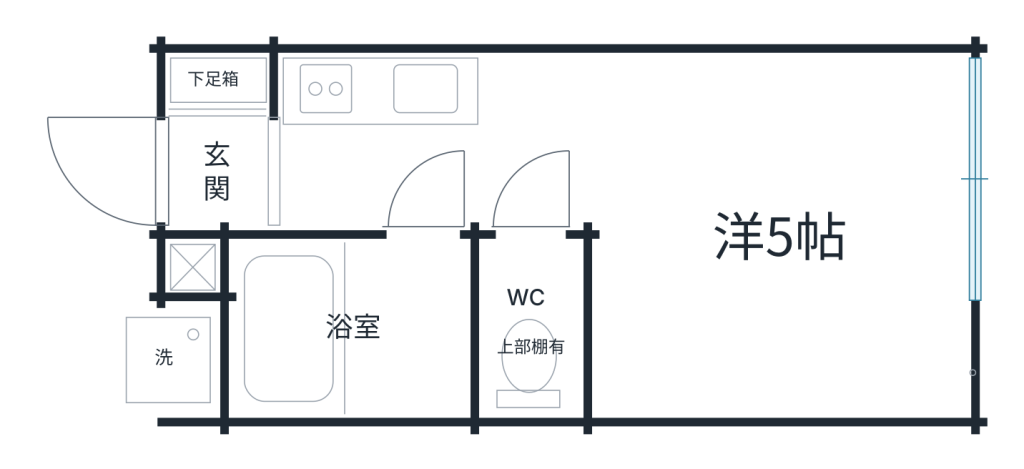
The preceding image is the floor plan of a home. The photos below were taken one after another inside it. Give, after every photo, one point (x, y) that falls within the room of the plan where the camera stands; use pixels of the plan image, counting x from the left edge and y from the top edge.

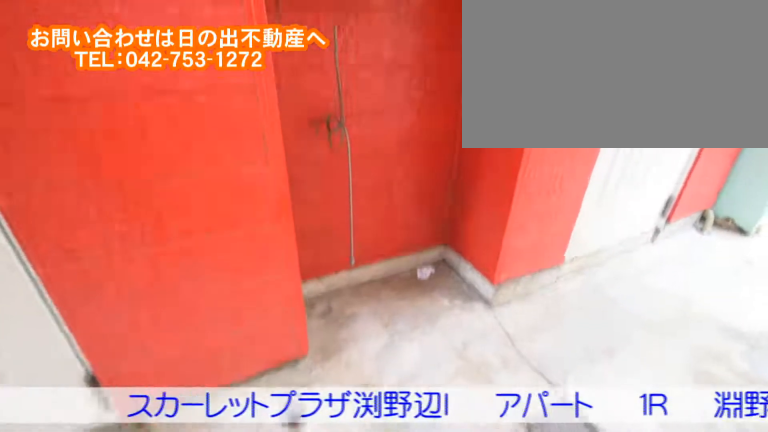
(128, 370)
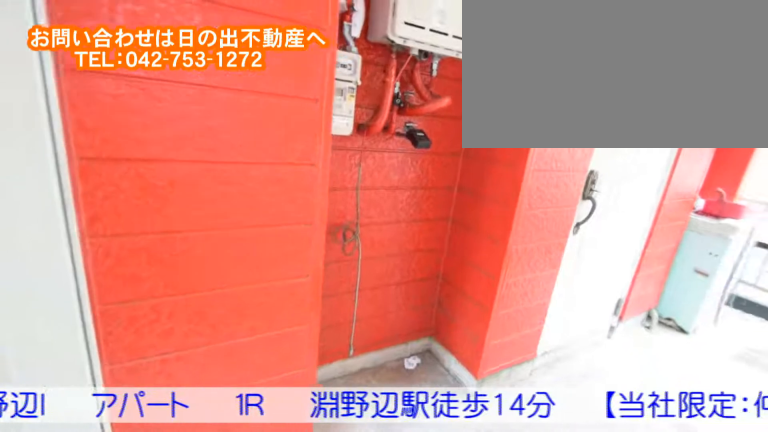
(129, 371)
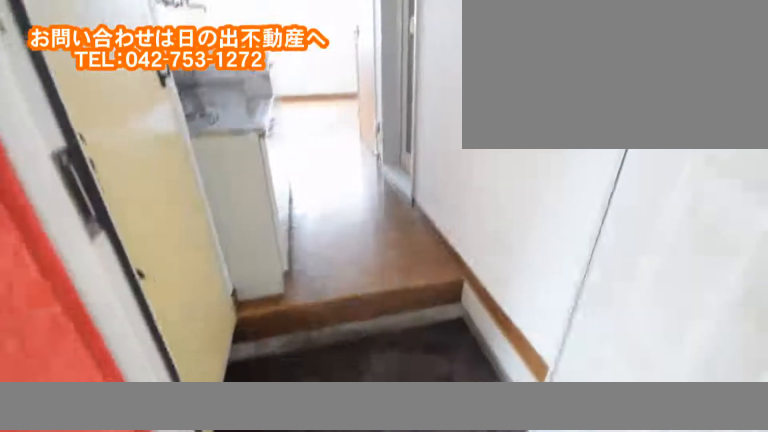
(374, 173)
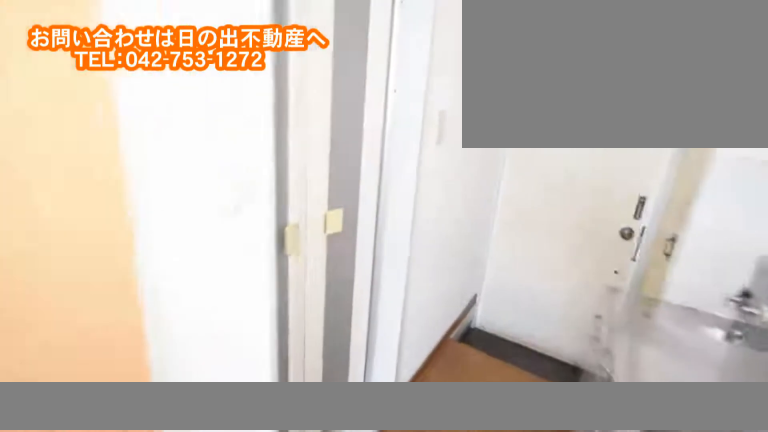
(374, 174)
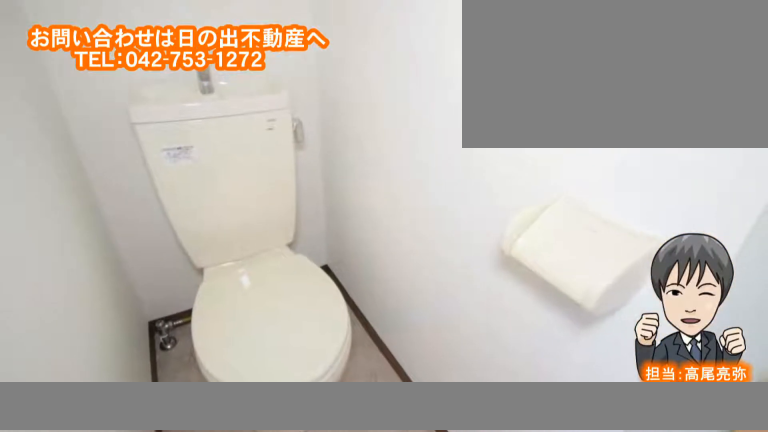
(531, 329)
